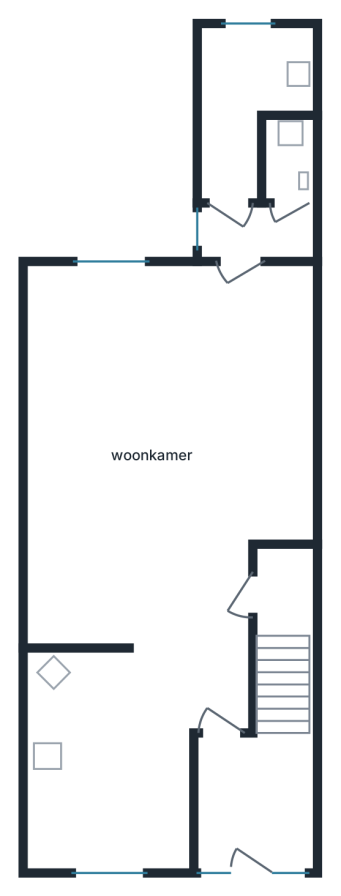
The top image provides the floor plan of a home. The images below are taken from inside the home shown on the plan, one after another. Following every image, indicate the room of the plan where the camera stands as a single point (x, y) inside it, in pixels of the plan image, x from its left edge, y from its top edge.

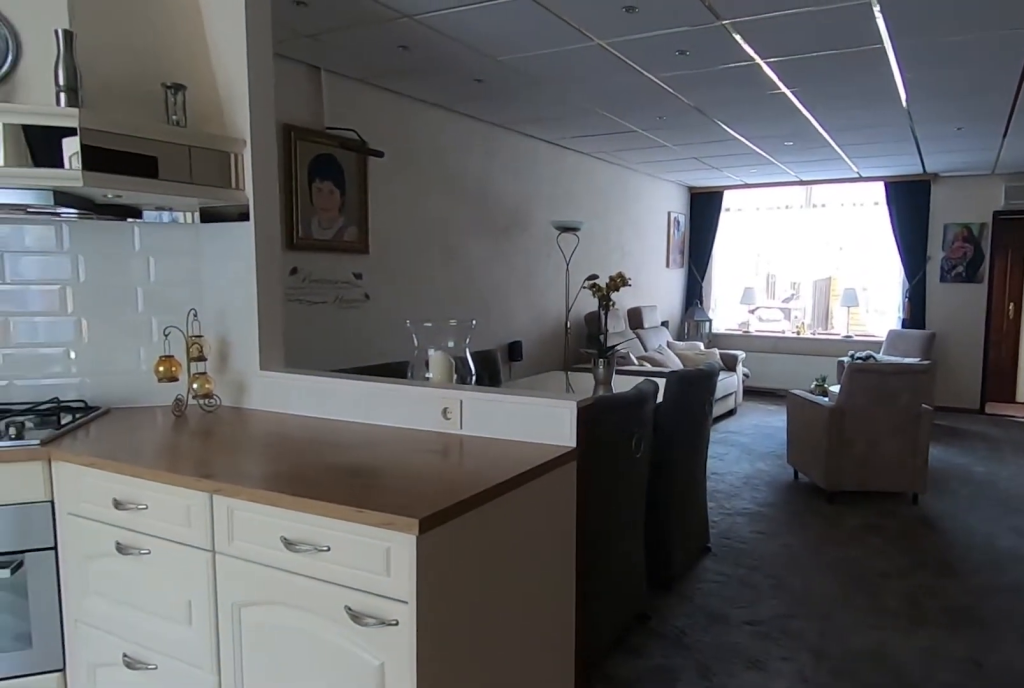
(145, 508)
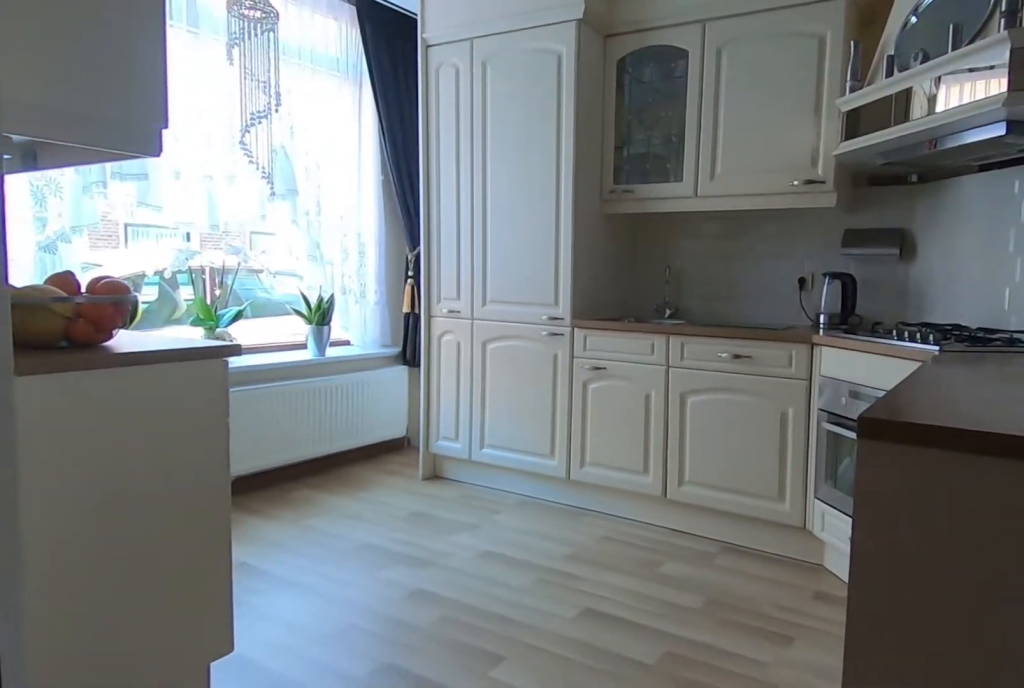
(104, 764)
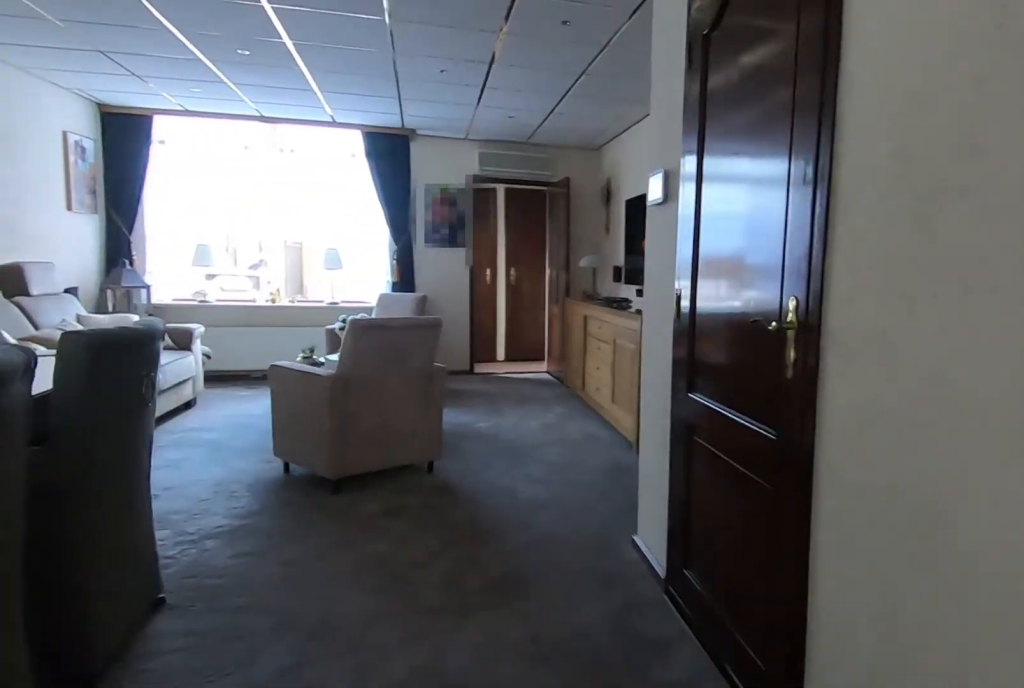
(143, 508)
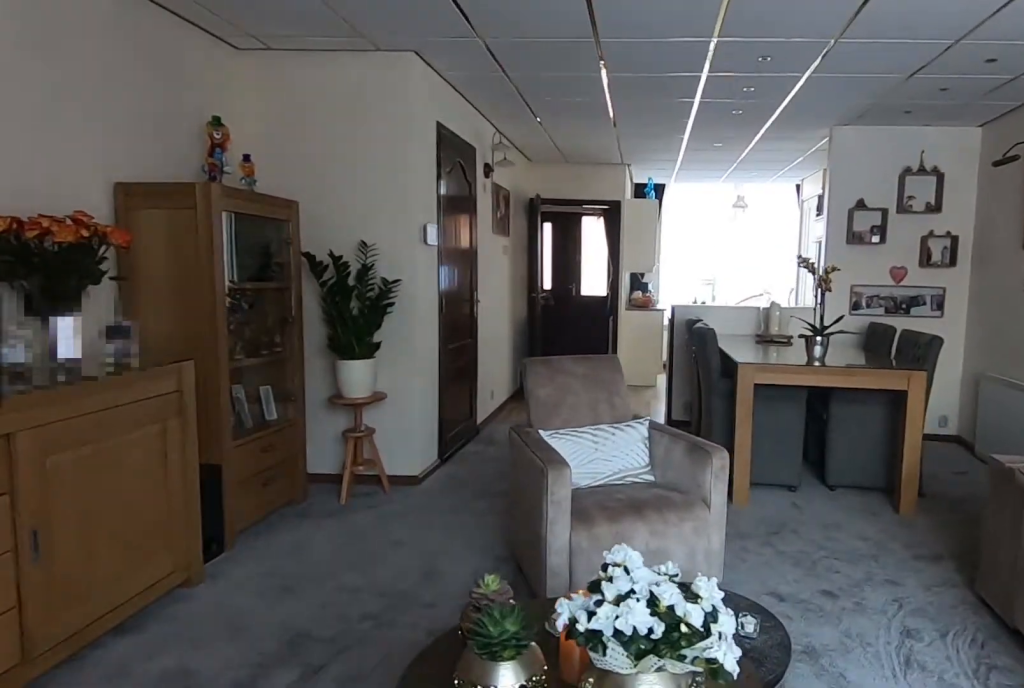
(143, 508)
